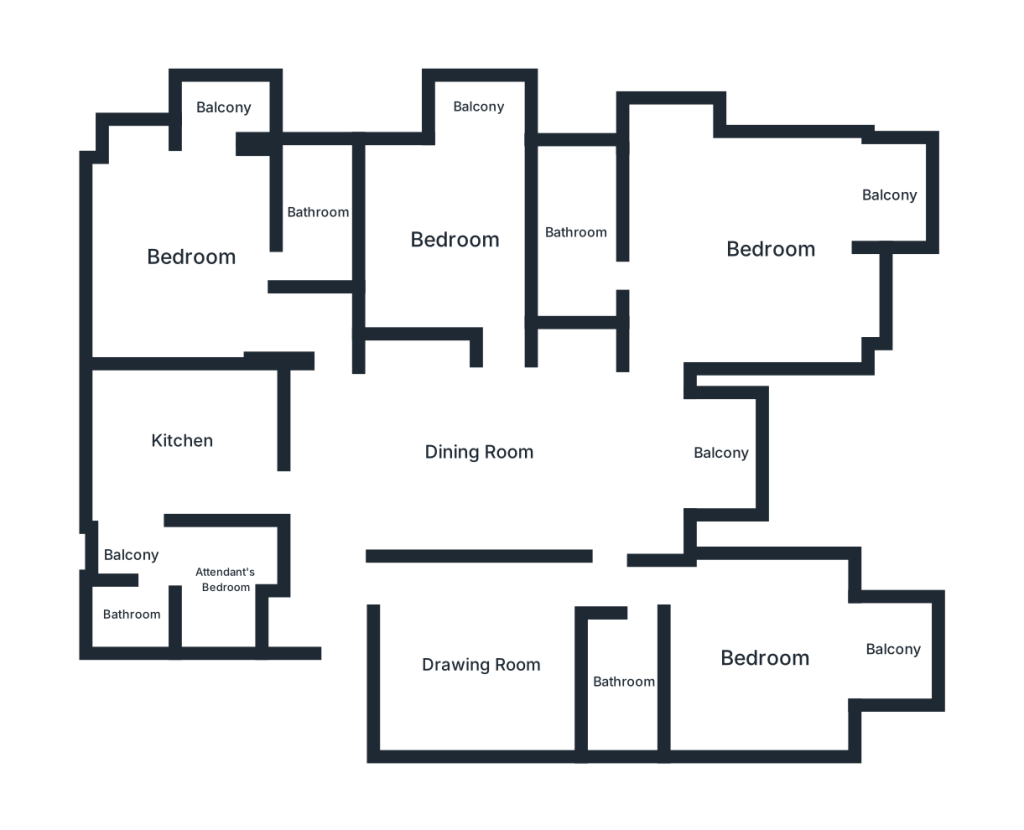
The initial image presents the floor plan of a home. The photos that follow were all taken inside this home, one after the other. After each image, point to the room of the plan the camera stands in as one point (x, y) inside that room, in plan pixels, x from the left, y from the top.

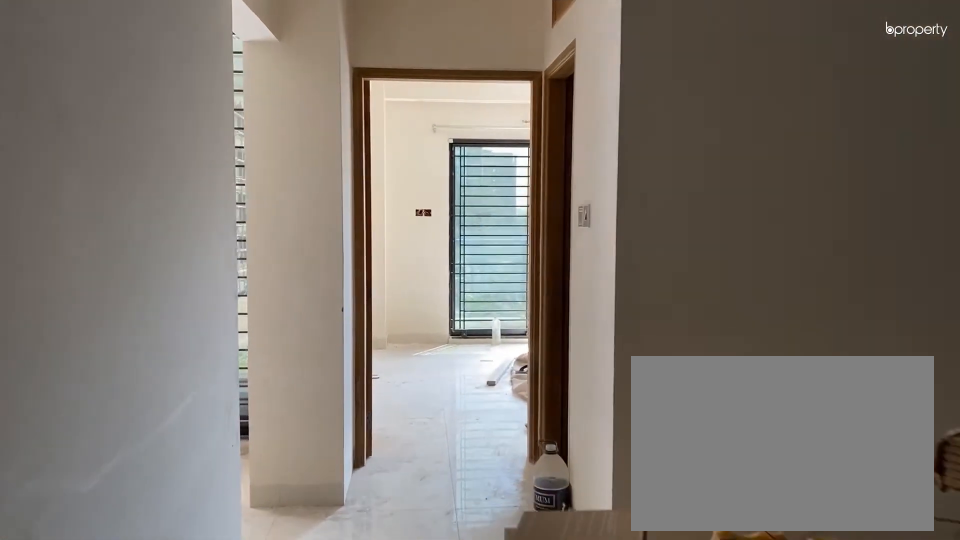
(483, 667)
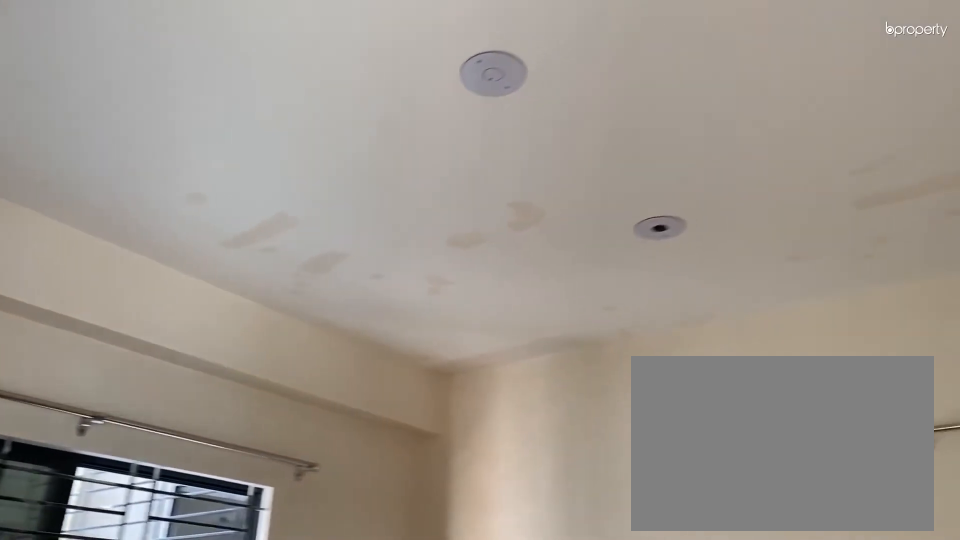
(483, 667)
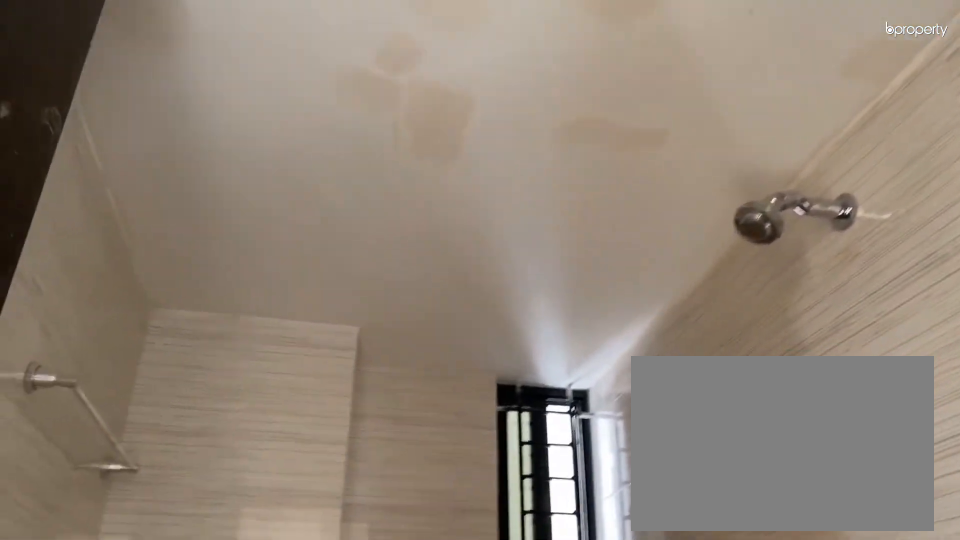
(623, 680)
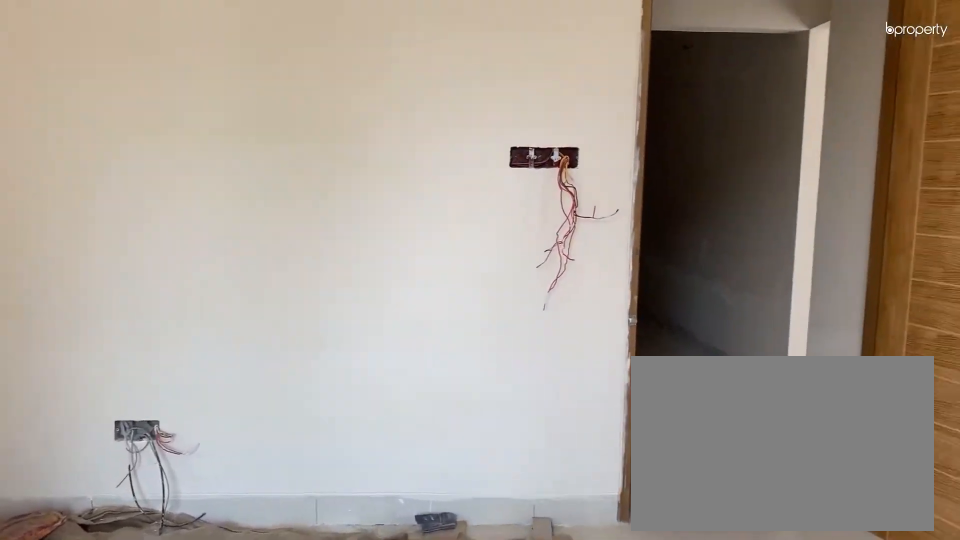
(758, 656)
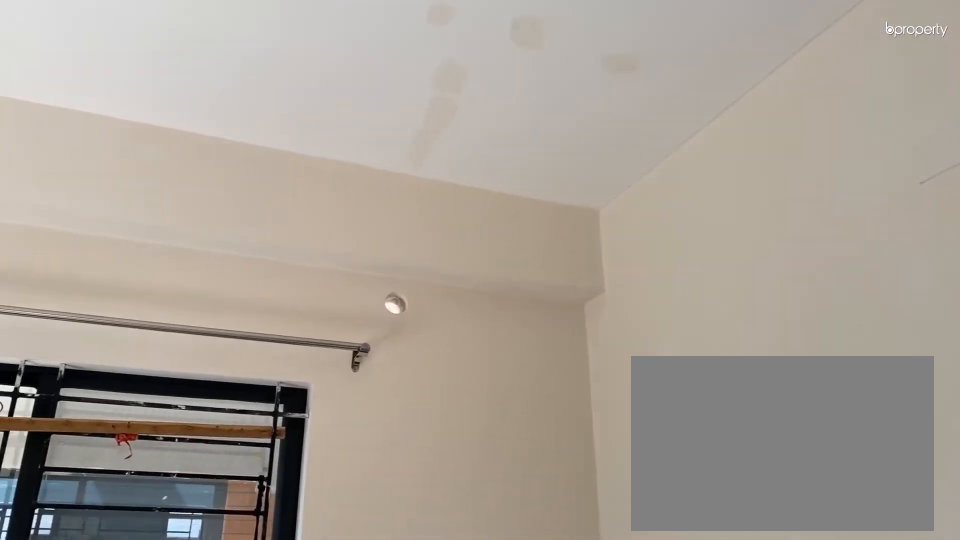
(758, 656)
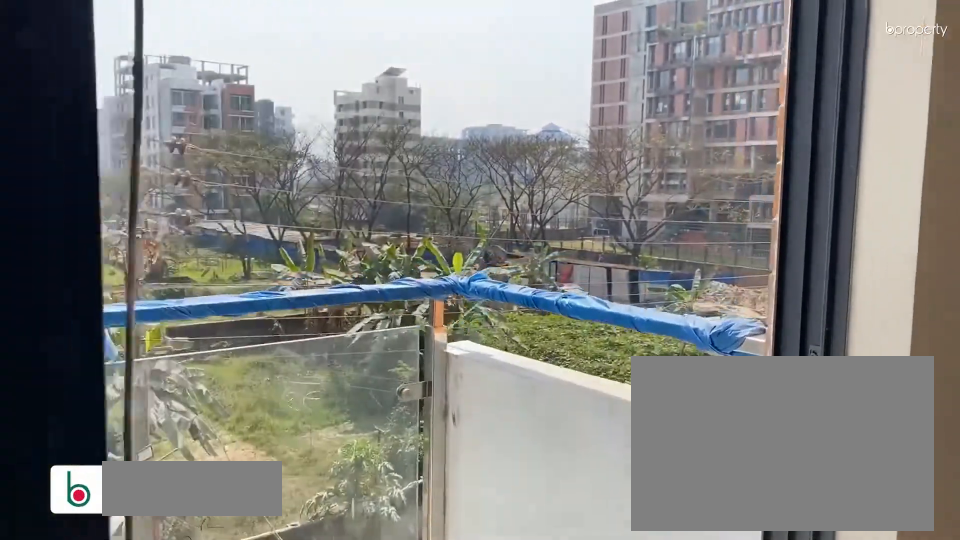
(896, 649)
